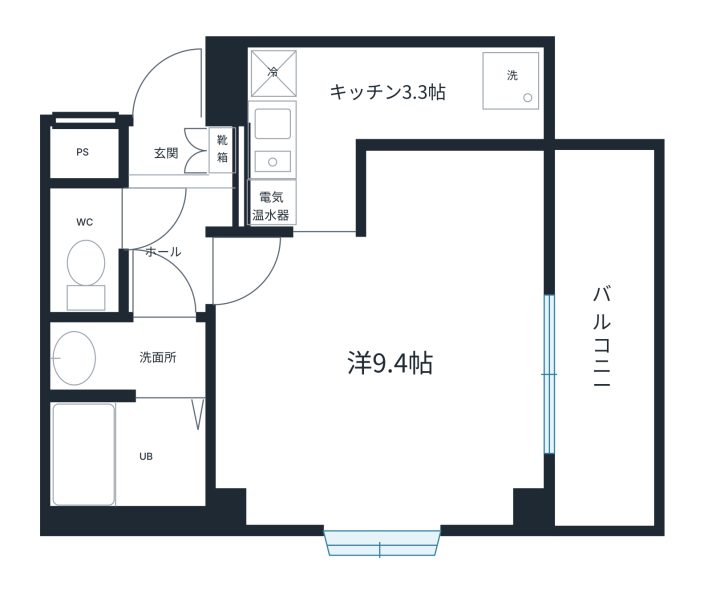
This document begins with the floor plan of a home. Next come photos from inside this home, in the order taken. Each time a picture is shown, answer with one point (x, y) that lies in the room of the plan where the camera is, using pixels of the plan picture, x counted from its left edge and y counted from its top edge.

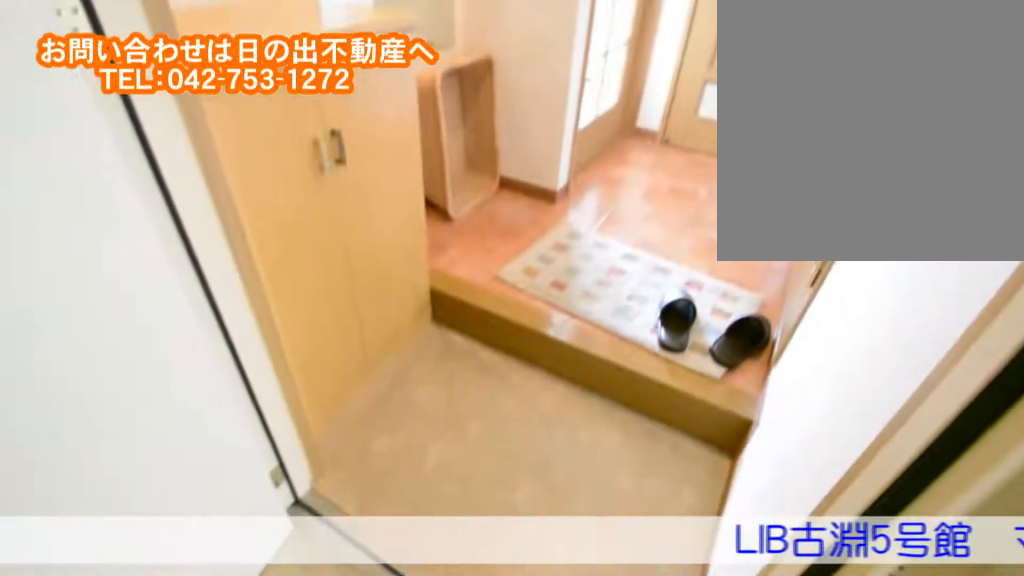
(175, 189)
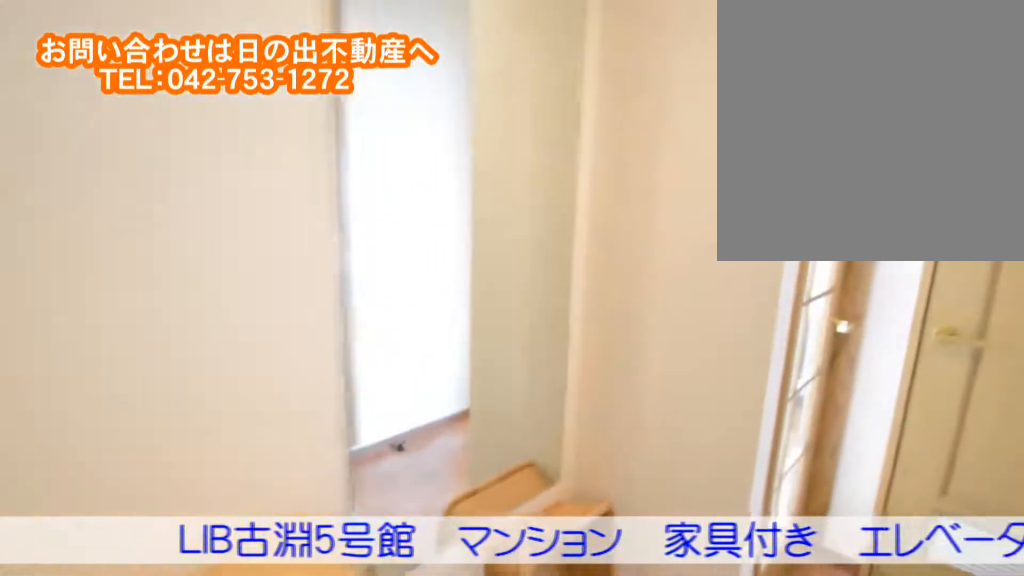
(175, 188)
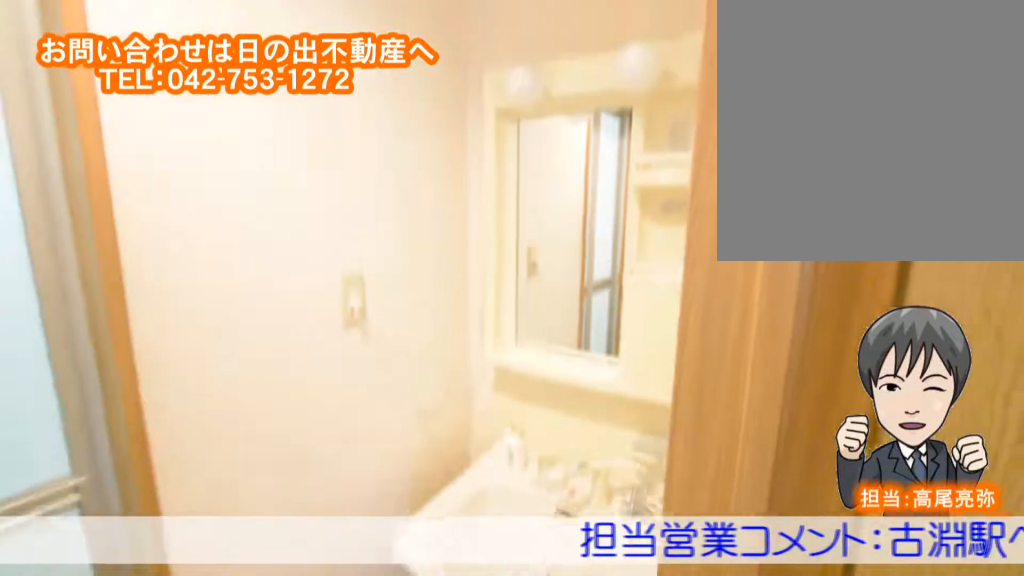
(122, 358)
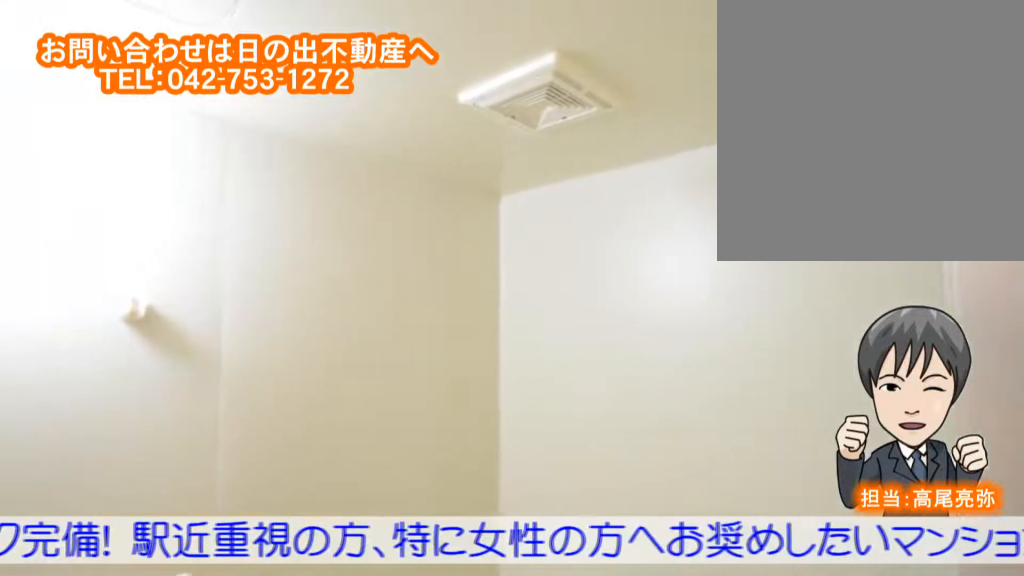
(116, 448)
